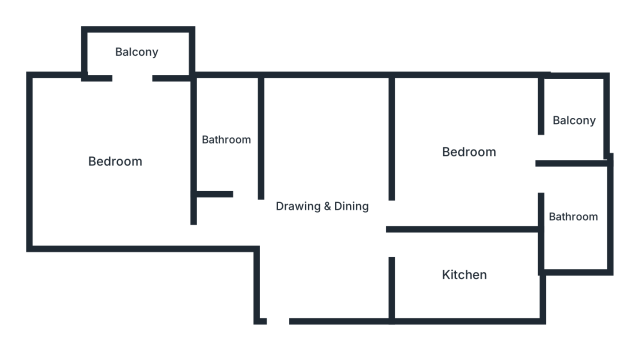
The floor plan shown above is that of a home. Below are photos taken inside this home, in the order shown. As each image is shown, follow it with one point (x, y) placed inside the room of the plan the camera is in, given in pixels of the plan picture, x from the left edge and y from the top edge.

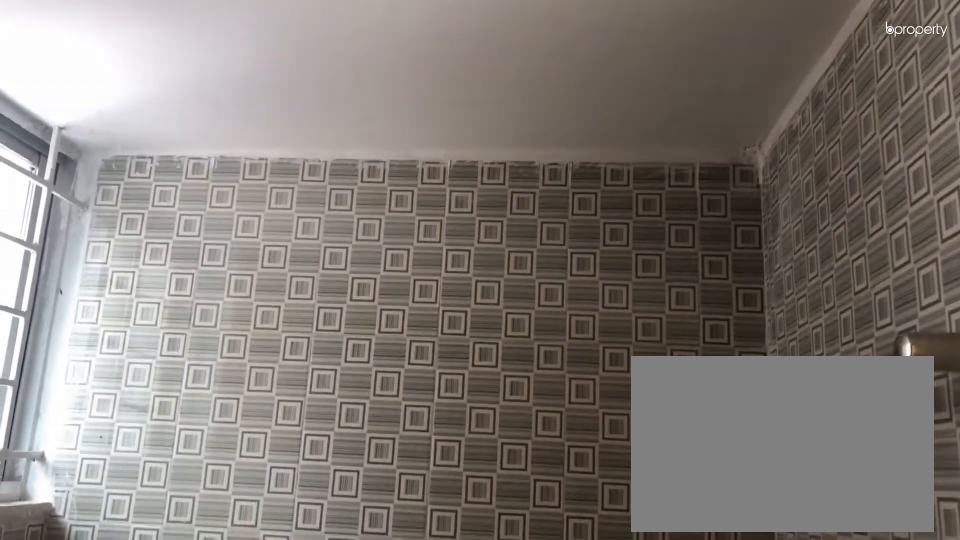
(572, 217)
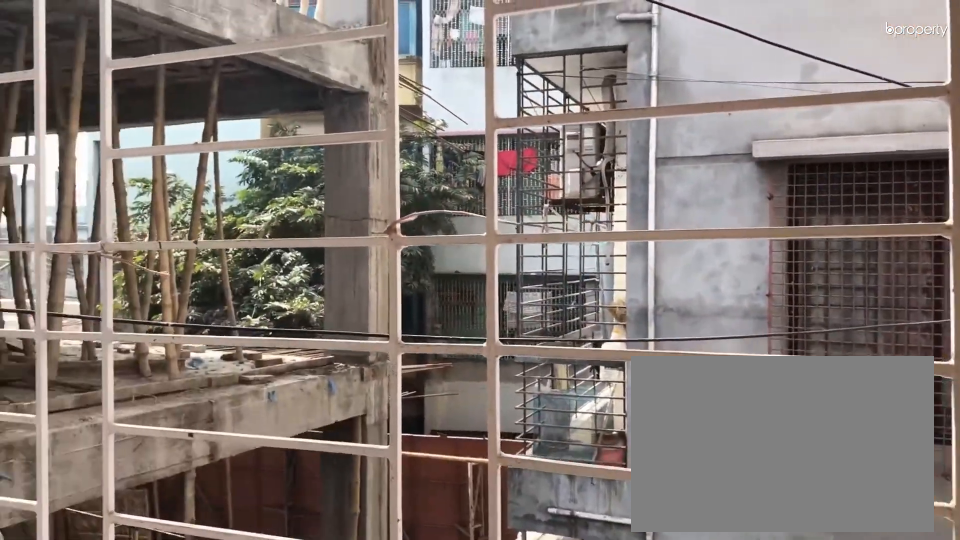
(573, 121)
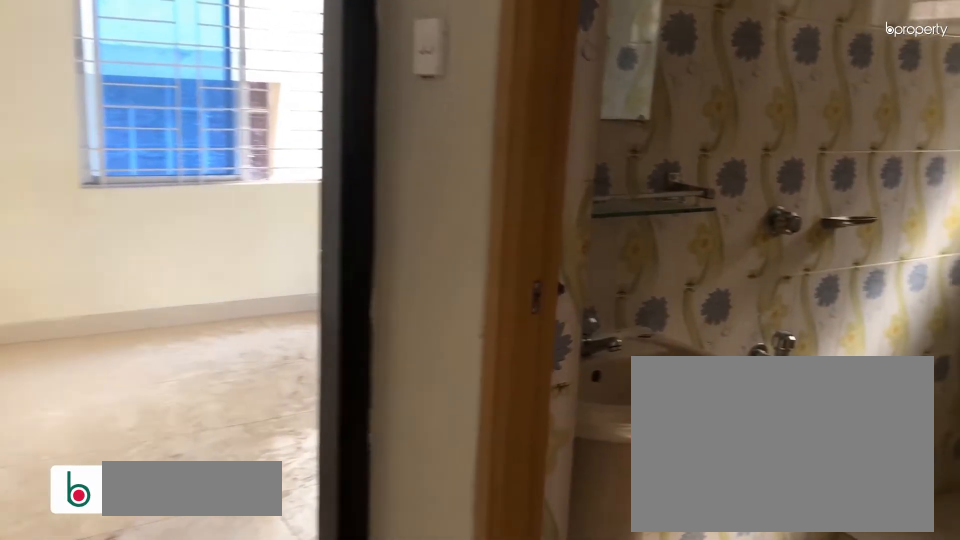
(227, 141)
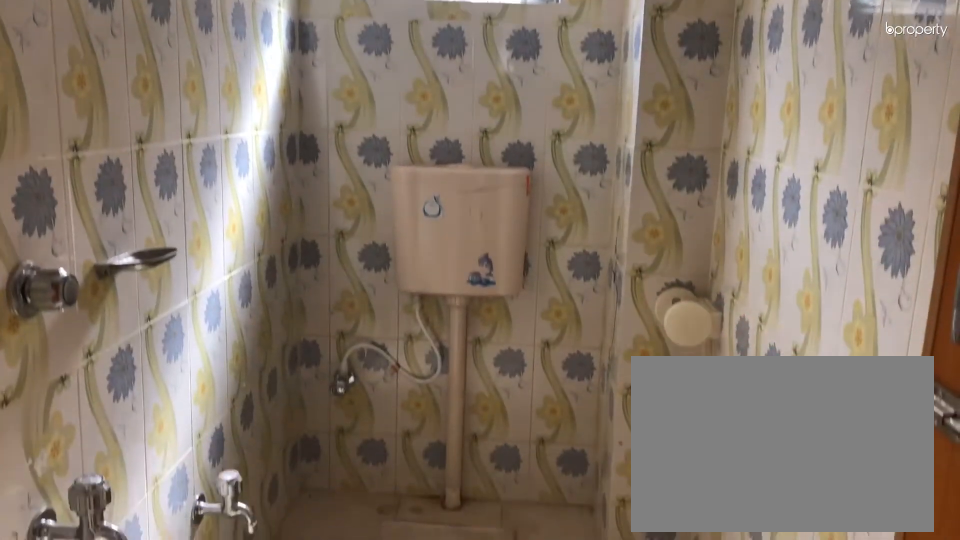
(227, 141)
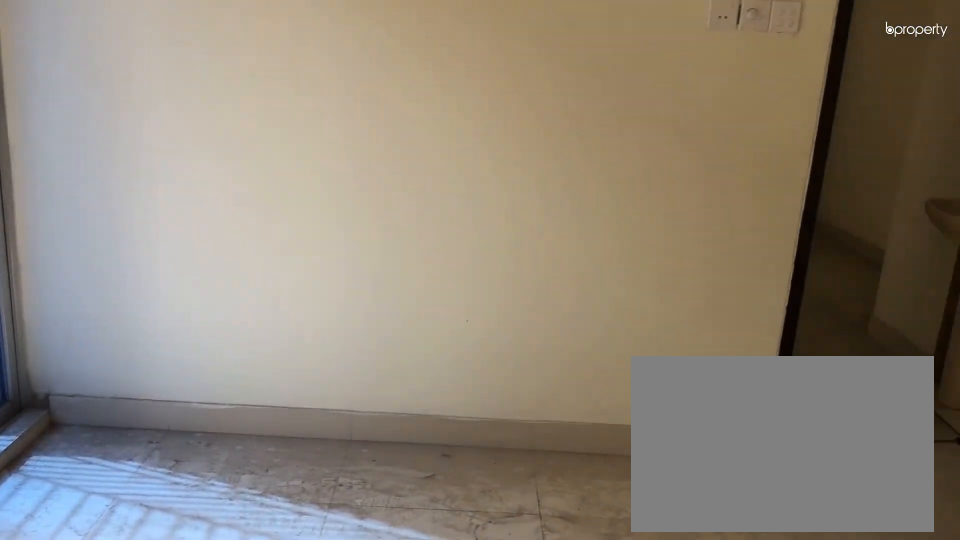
(114, 162)
